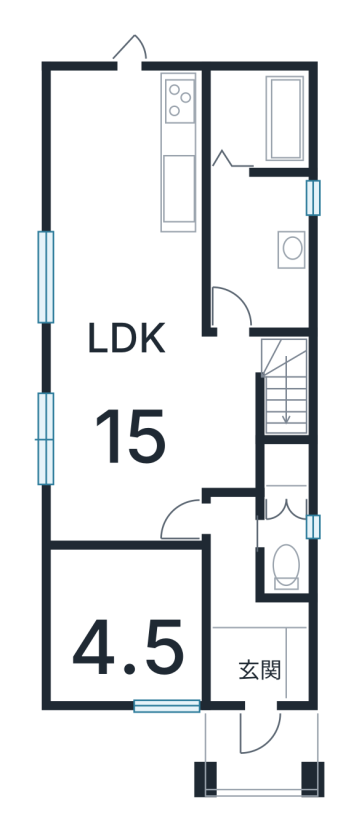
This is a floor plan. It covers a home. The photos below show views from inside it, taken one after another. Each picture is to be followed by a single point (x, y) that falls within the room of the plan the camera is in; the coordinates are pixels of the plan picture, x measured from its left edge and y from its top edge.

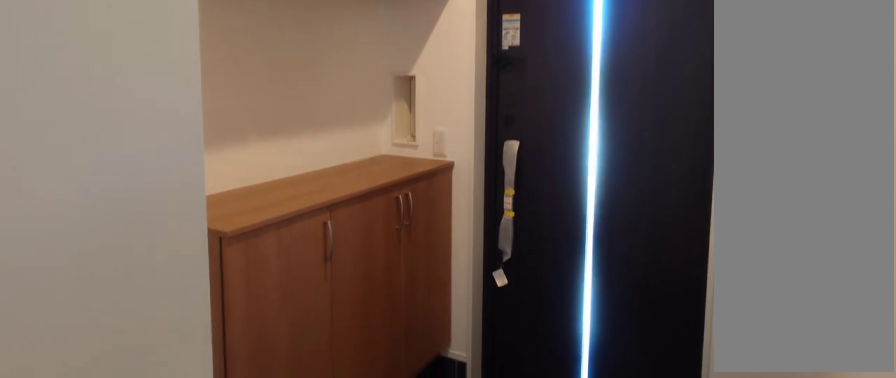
(257, 668)
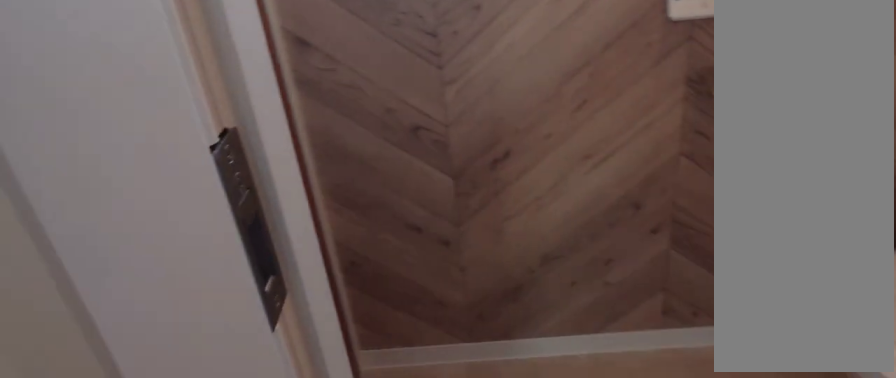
(279, 558)
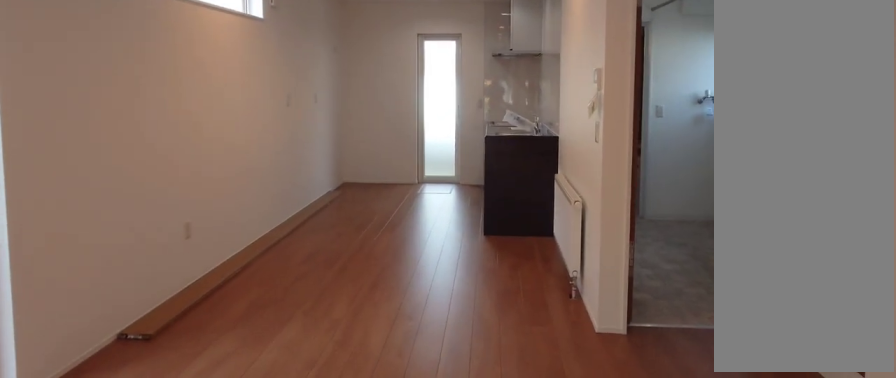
(139, 414)
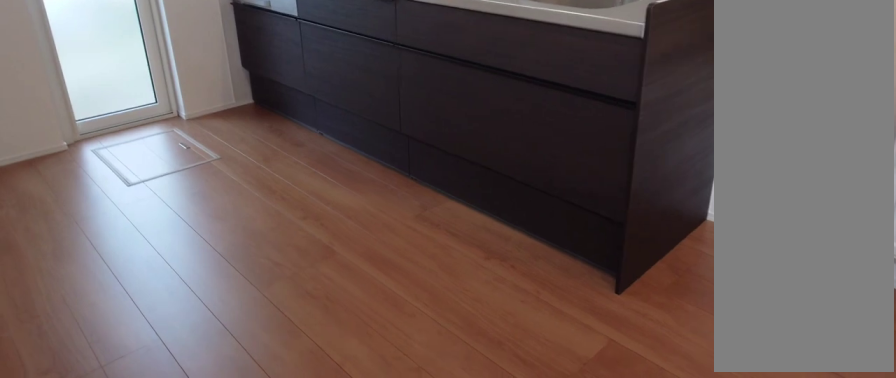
(107, 181)
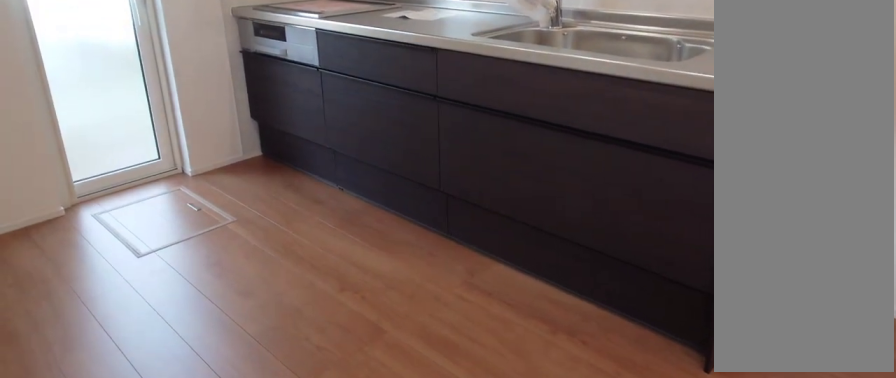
(107, 181)
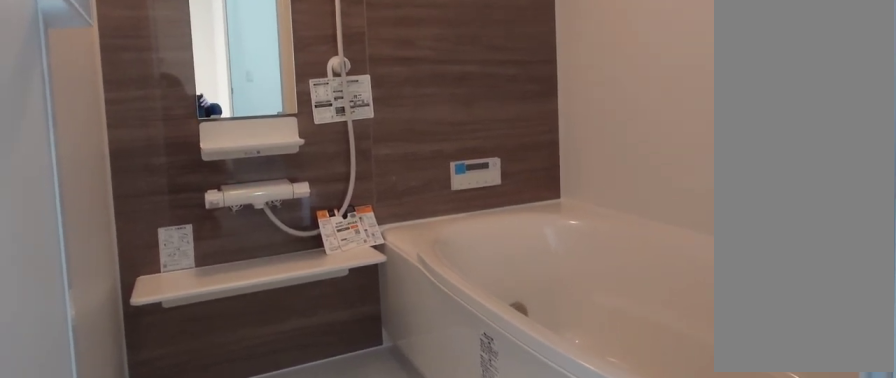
(261, 296)
